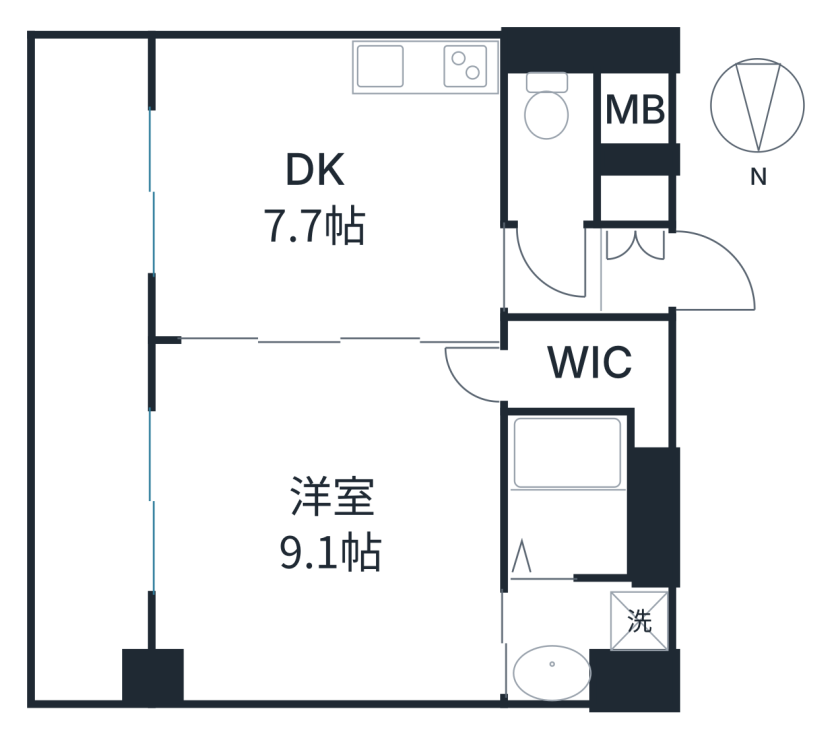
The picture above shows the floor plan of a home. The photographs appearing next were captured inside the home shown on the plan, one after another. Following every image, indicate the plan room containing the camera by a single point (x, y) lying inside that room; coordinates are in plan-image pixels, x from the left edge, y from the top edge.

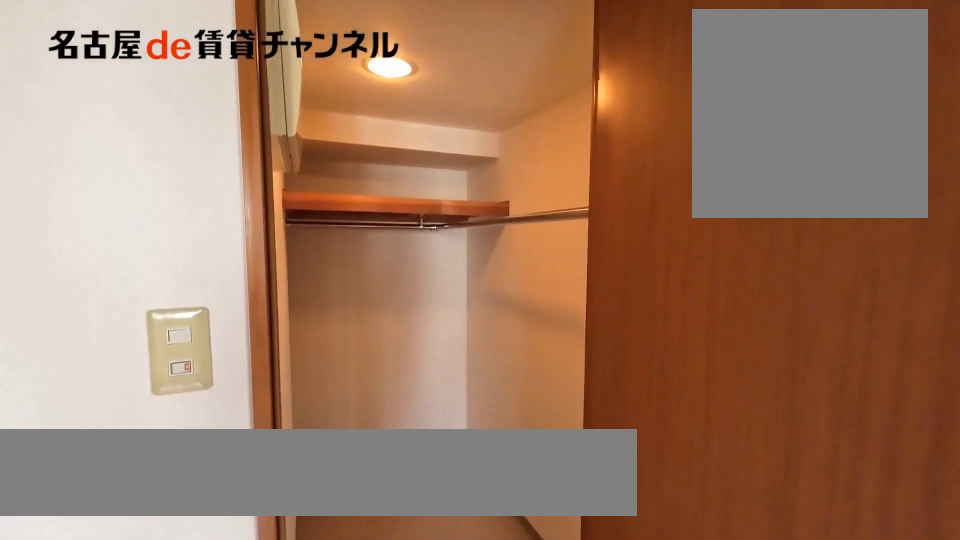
(599, 370)
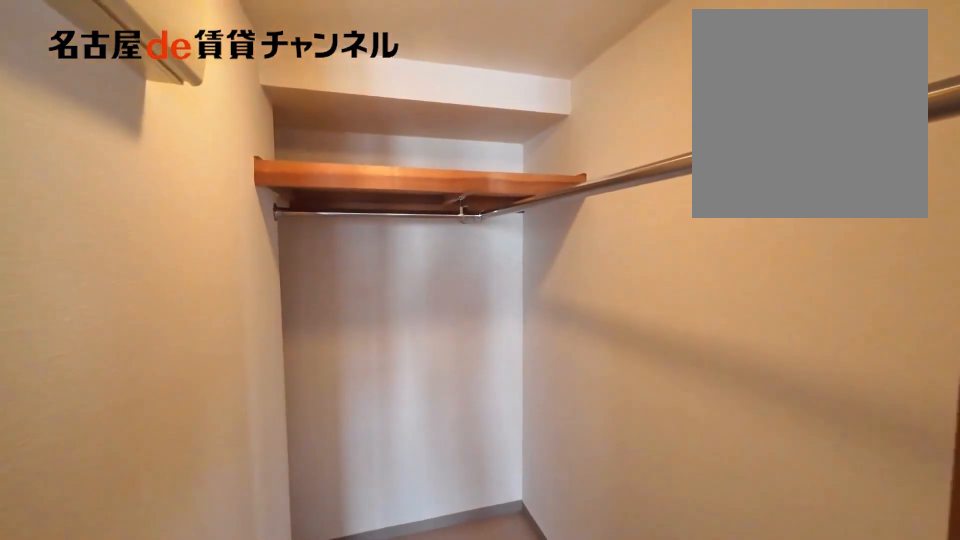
(599, 370)
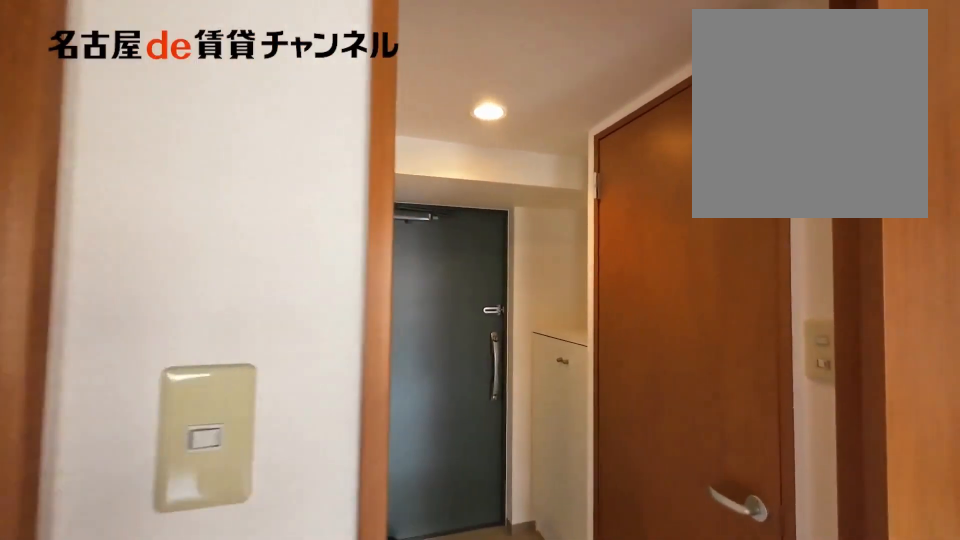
(553, 272)
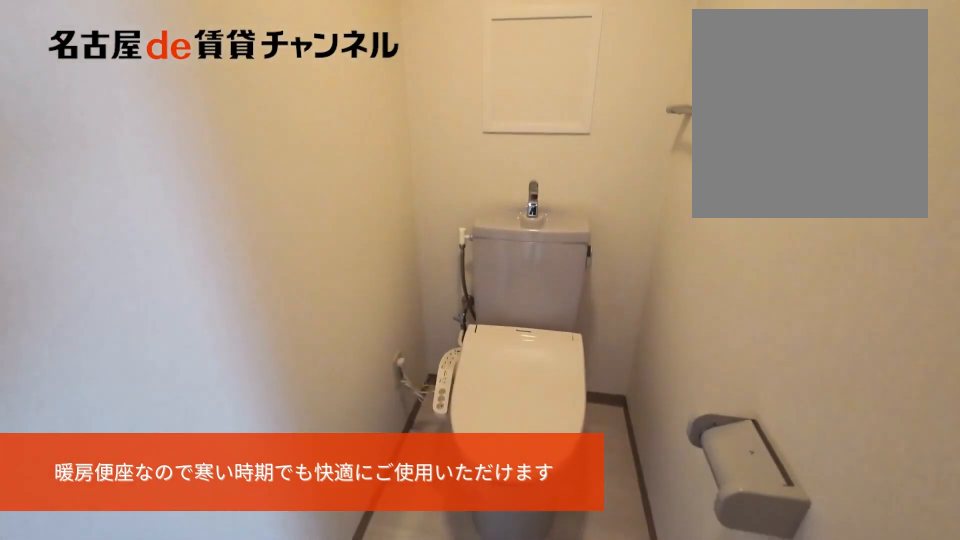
(551, 151)
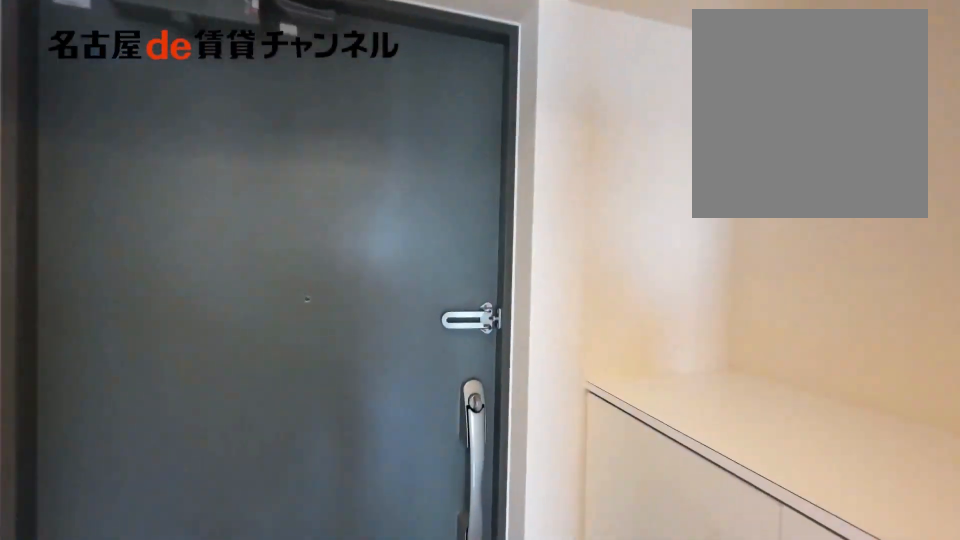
(630, 268)
